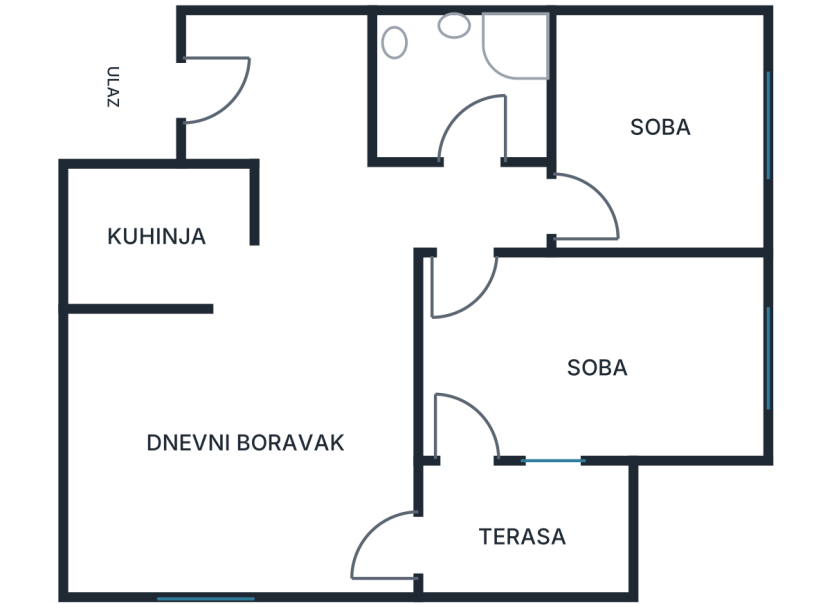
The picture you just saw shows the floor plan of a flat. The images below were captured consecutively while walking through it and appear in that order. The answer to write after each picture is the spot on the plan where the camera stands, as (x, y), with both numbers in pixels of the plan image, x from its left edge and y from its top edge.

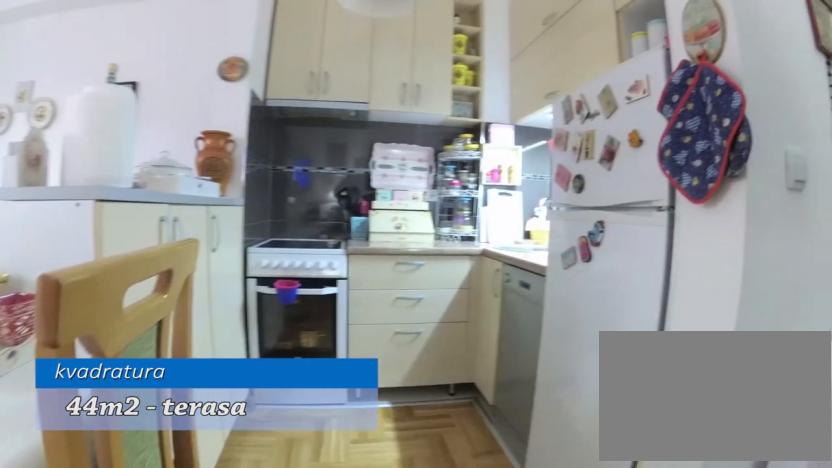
(271, 249)
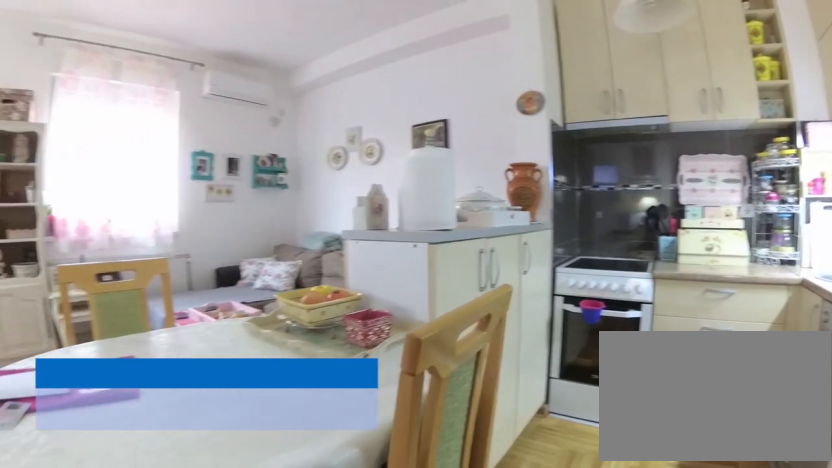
(318, 238)
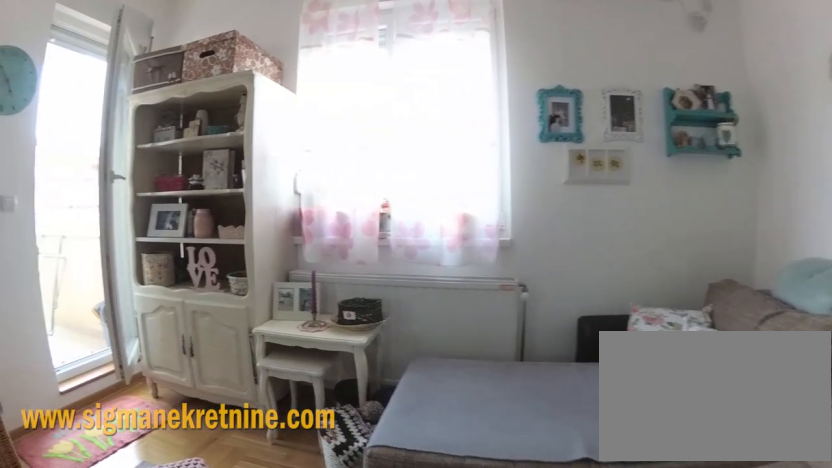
(156, 413)
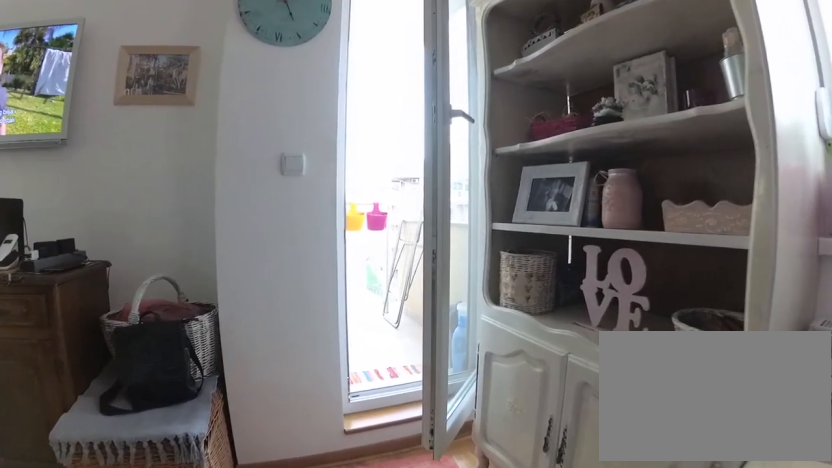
(238, 508)
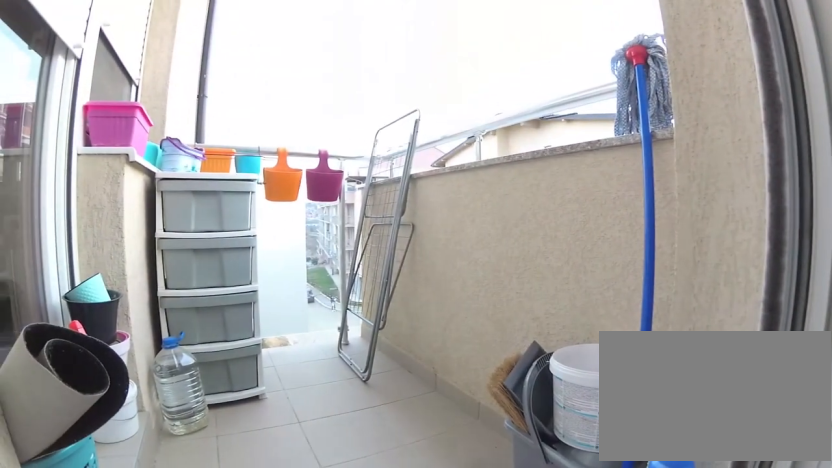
(374, 532)
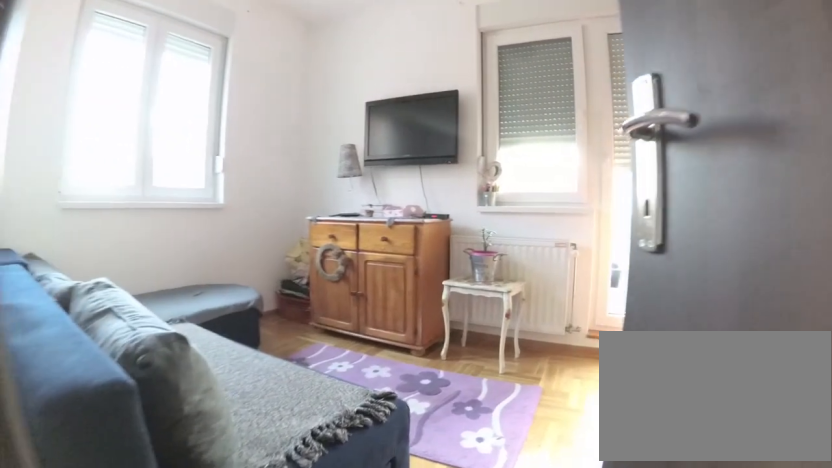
(446, 232)
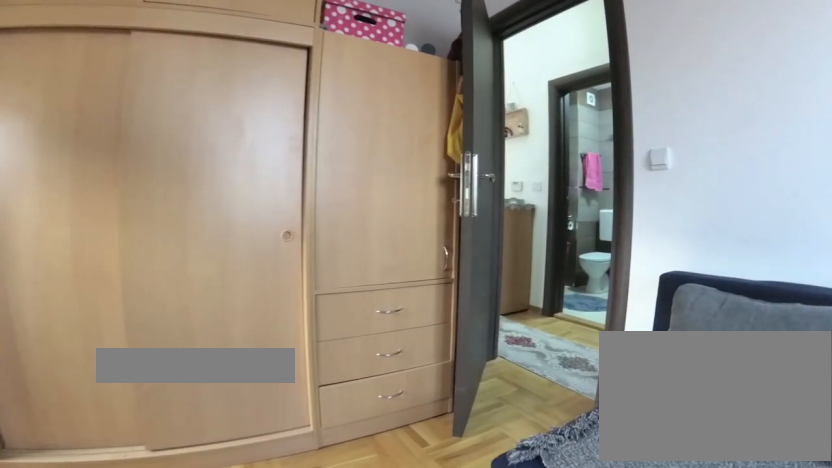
(615, 371)
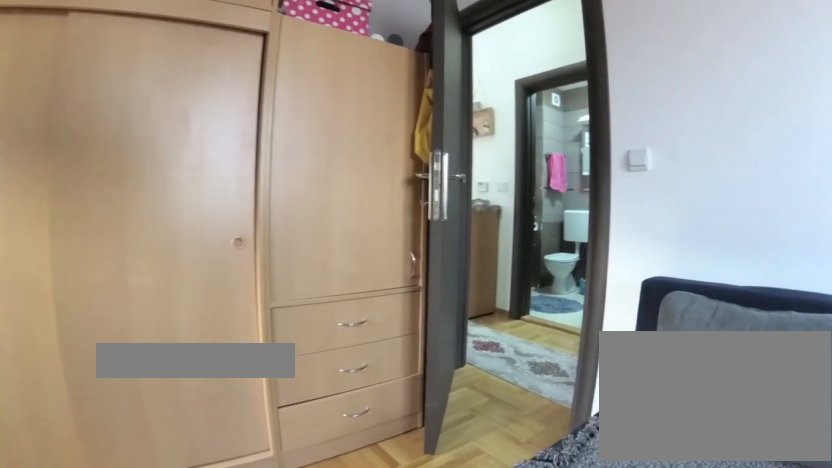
(605, 364)
